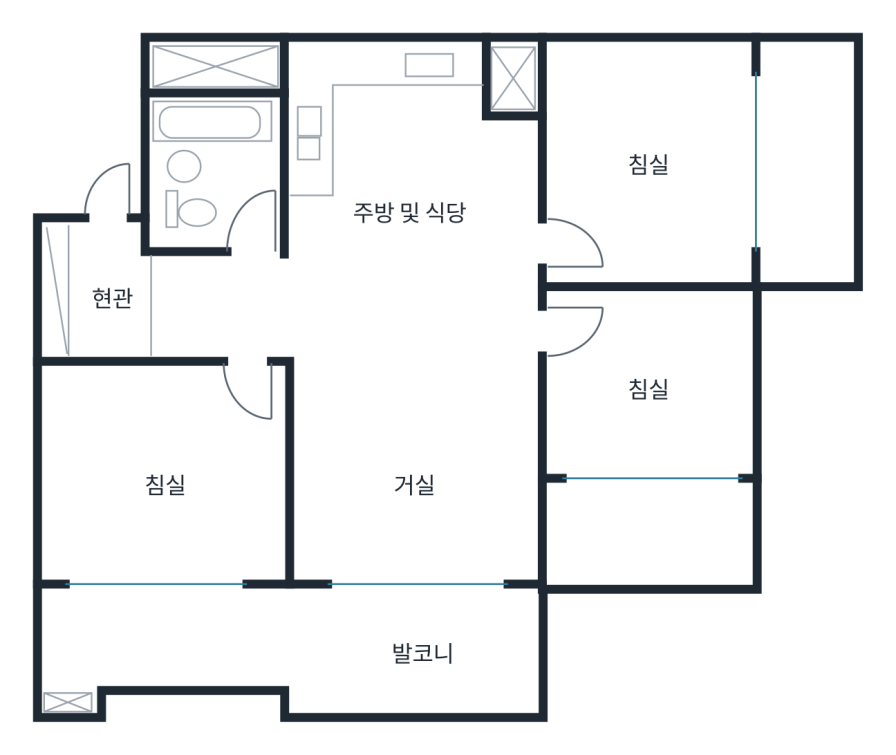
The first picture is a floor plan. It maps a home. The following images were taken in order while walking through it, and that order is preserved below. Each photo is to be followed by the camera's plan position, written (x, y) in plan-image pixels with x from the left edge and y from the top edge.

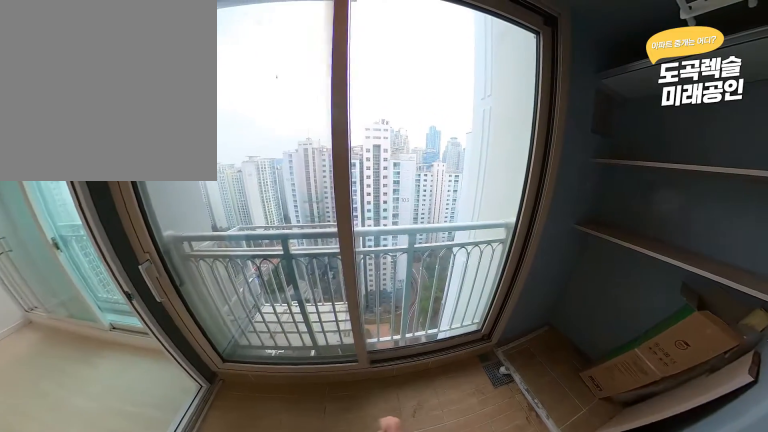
(202, 608)
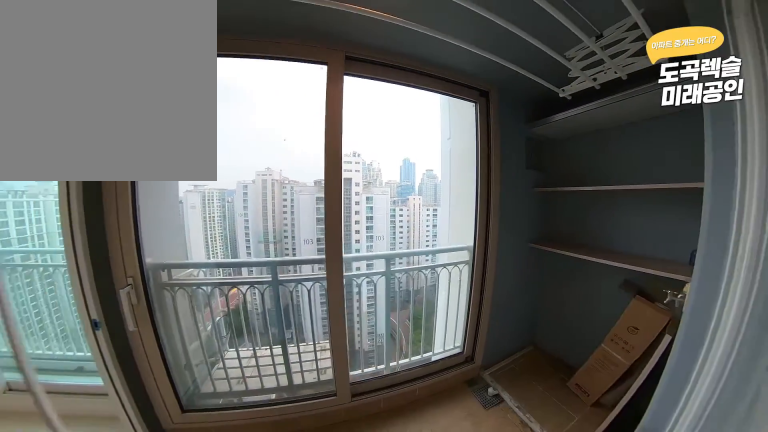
(202, 608)
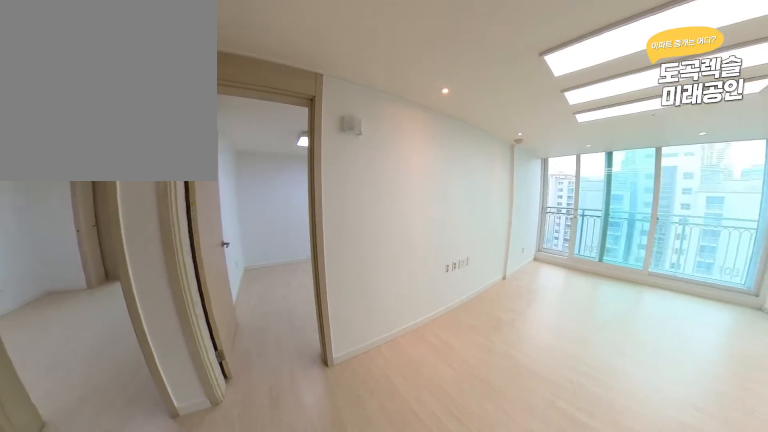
(389, 322)
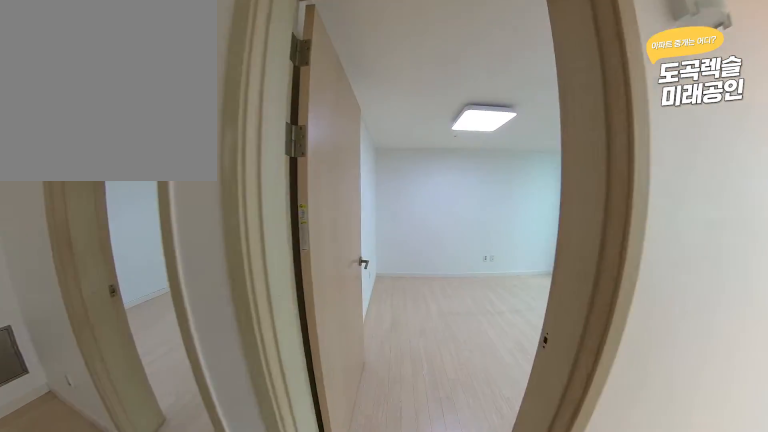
(409, 326)
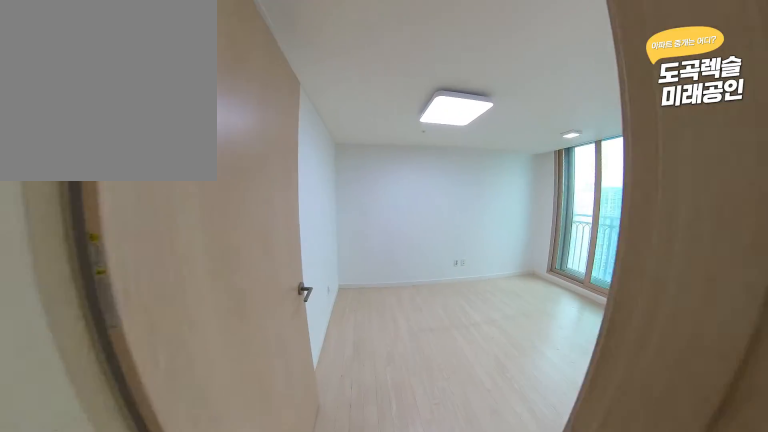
(431, 330)
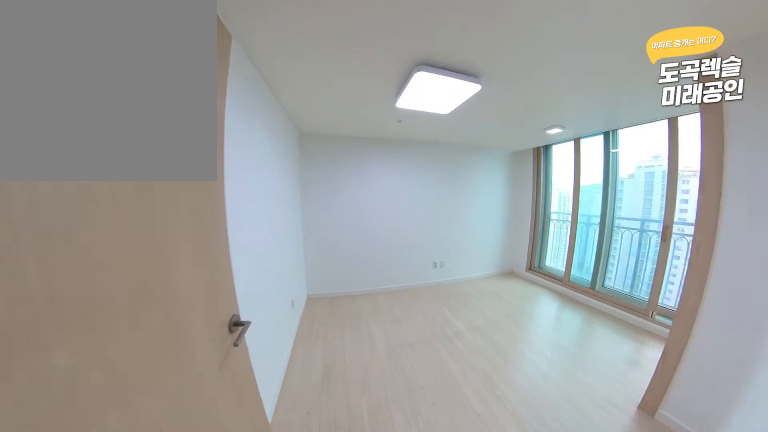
(451, 334)
